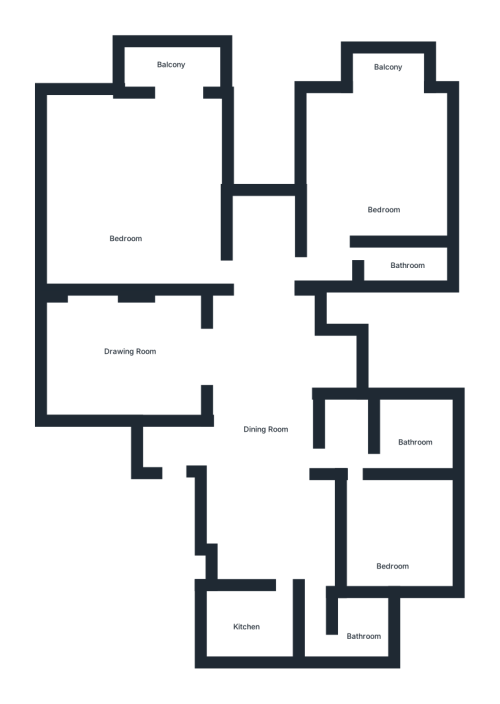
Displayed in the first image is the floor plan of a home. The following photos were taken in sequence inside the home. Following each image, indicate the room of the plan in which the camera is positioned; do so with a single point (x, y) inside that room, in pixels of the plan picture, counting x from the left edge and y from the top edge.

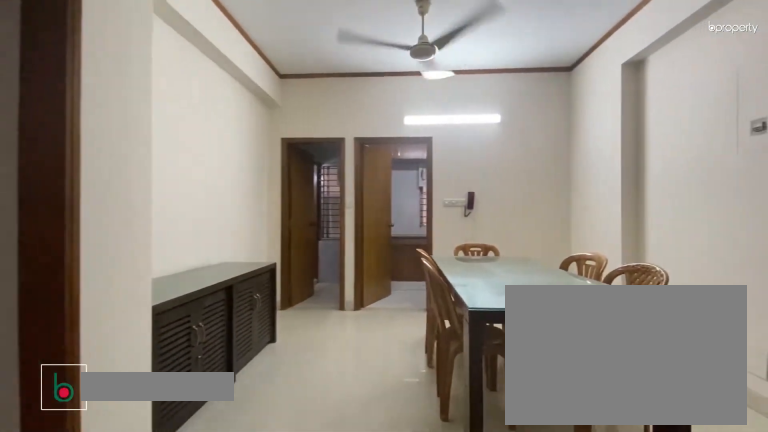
(262, 433)
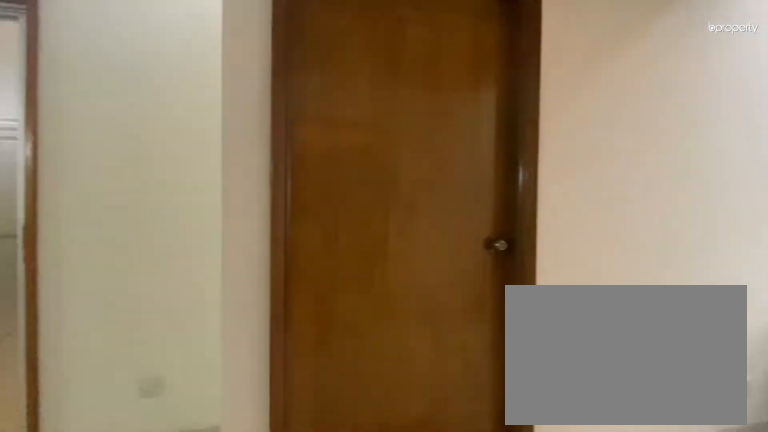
(264, 430)
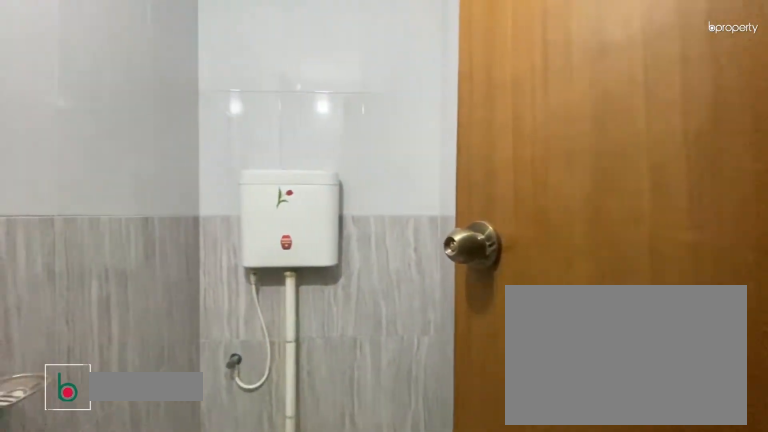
(360, 628)
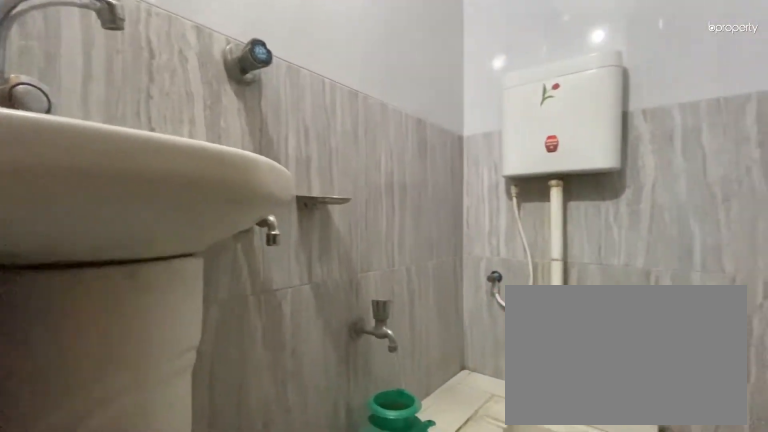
(360, 628)
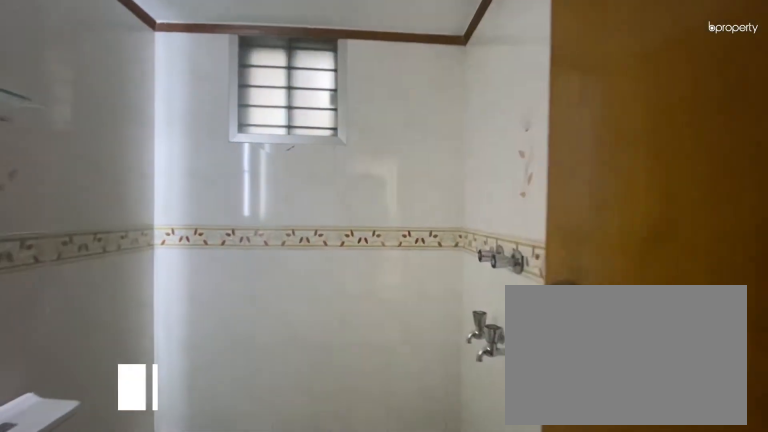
(408, 440)
